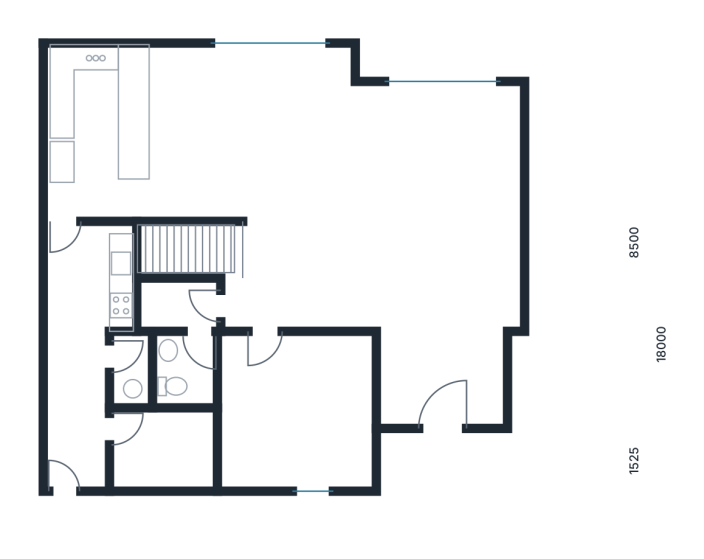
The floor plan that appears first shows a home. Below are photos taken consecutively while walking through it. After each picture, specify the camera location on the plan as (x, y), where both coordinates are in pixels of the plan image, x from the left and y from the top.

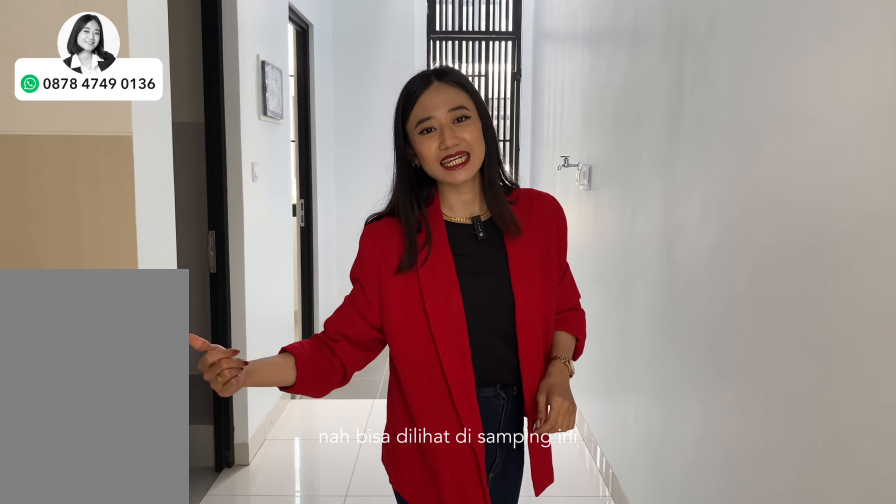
(91, 281)
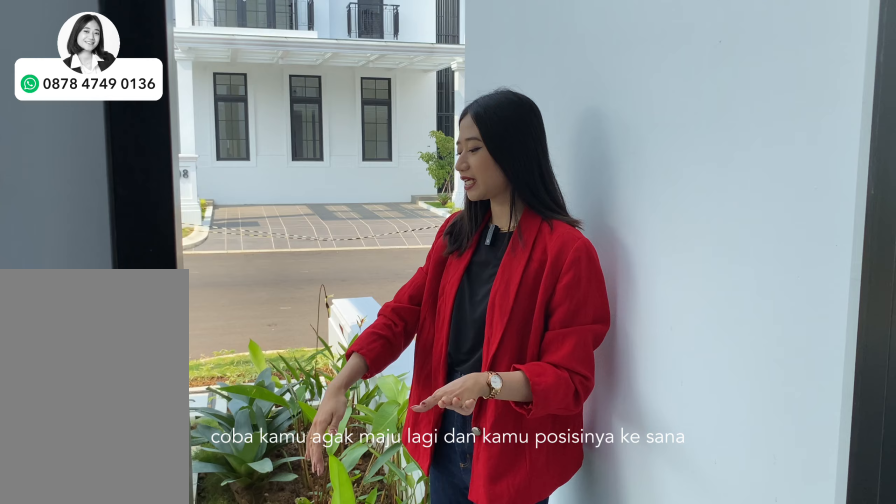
(78, 442)
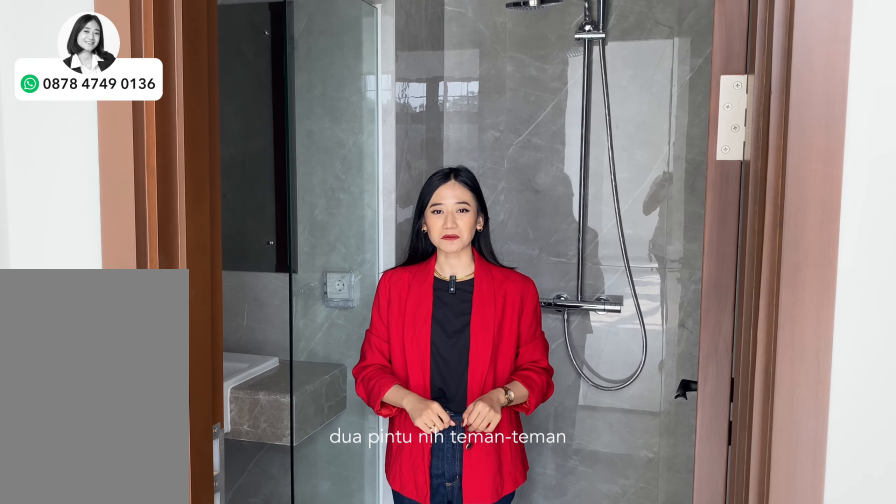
(186, 330)
